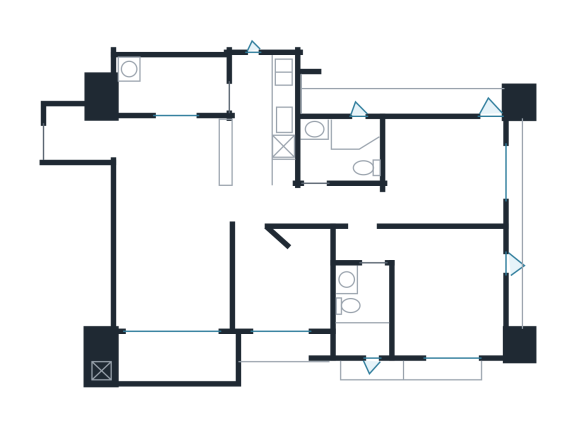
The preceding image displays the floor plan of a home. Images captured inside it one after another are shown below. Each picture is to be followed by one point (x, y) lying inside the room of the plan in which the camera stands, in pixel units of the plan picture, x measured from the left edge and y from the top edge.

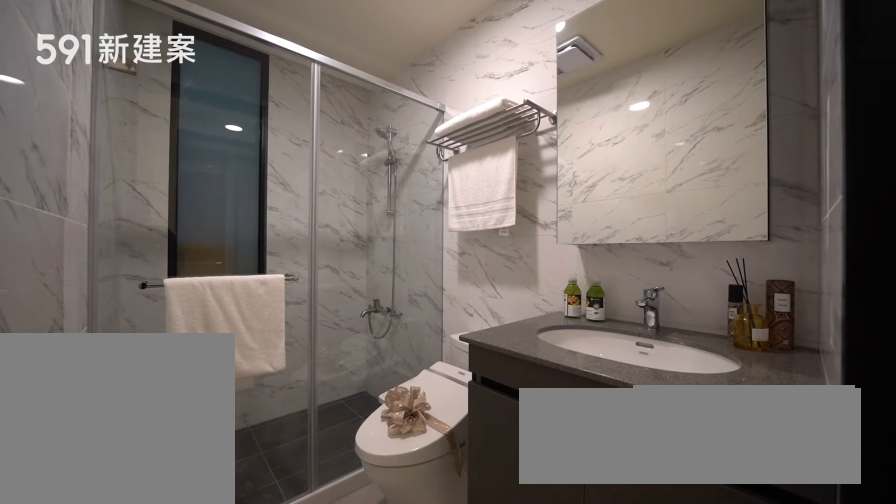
(360, 313)
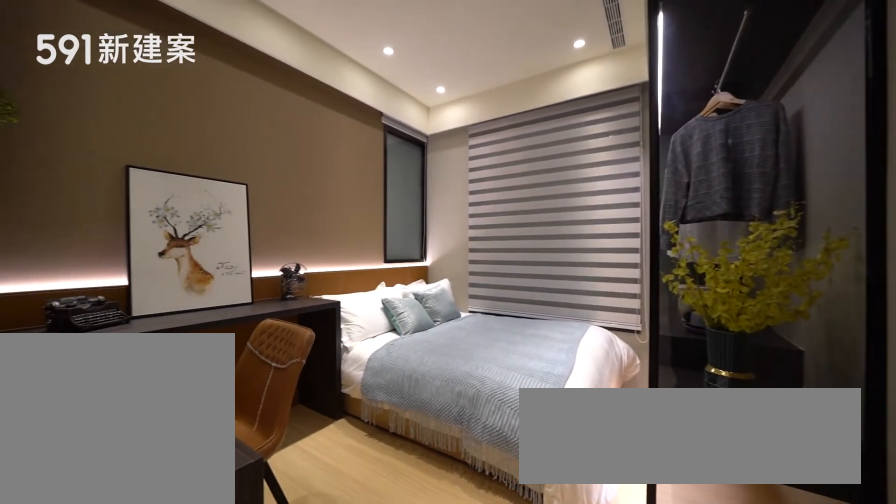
(447, 168)
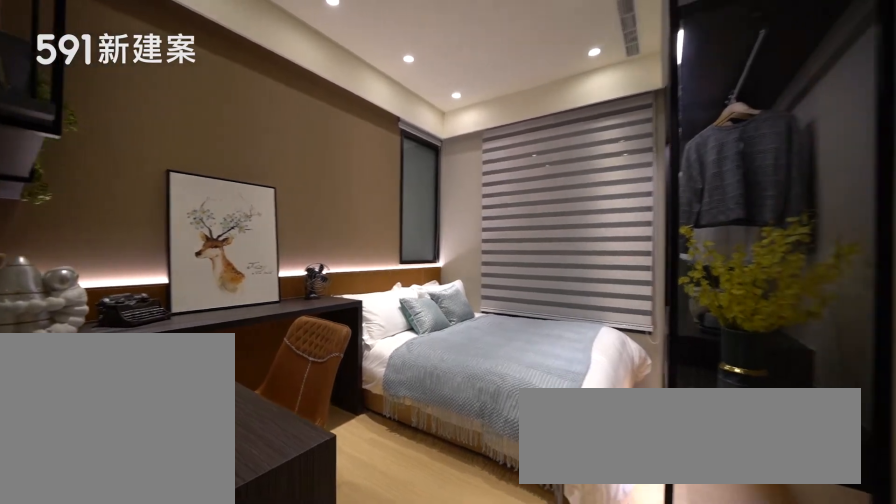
(447, 168)
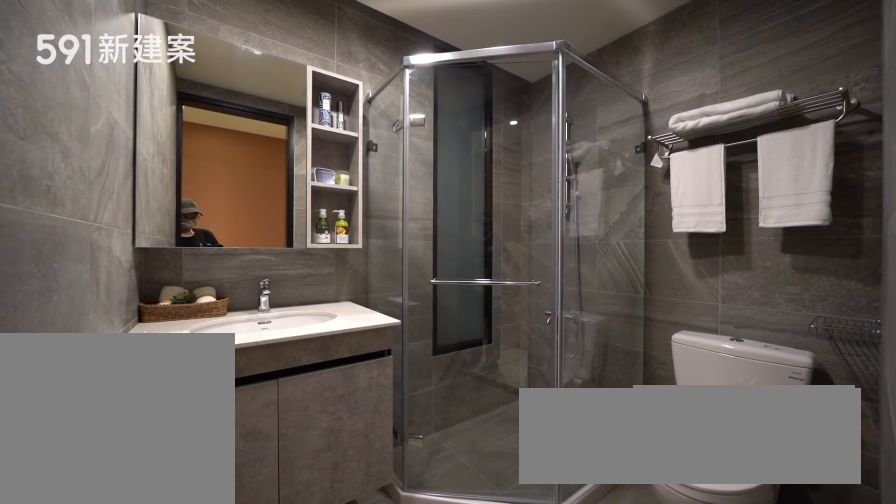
(345, 149)
